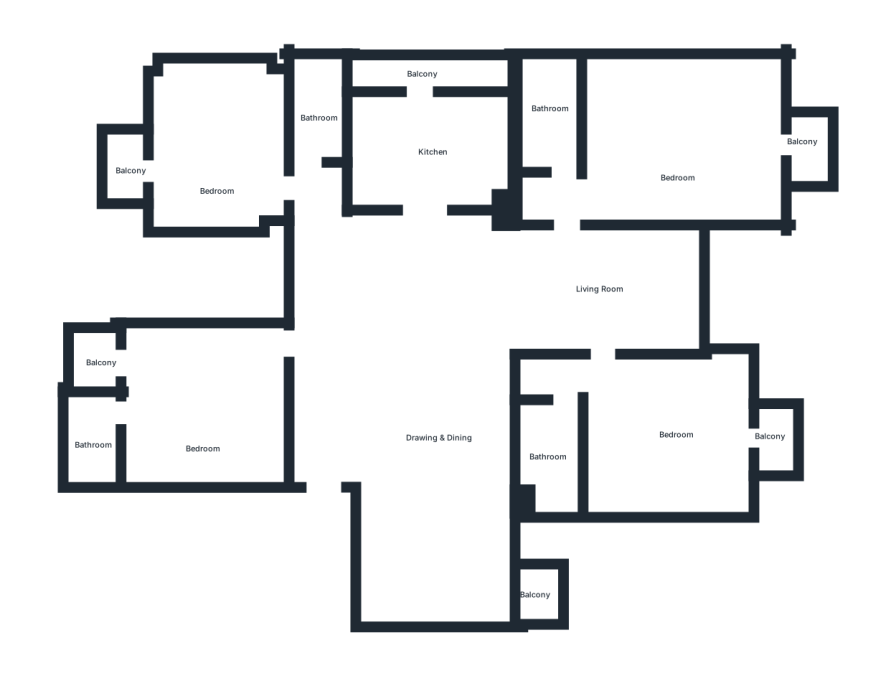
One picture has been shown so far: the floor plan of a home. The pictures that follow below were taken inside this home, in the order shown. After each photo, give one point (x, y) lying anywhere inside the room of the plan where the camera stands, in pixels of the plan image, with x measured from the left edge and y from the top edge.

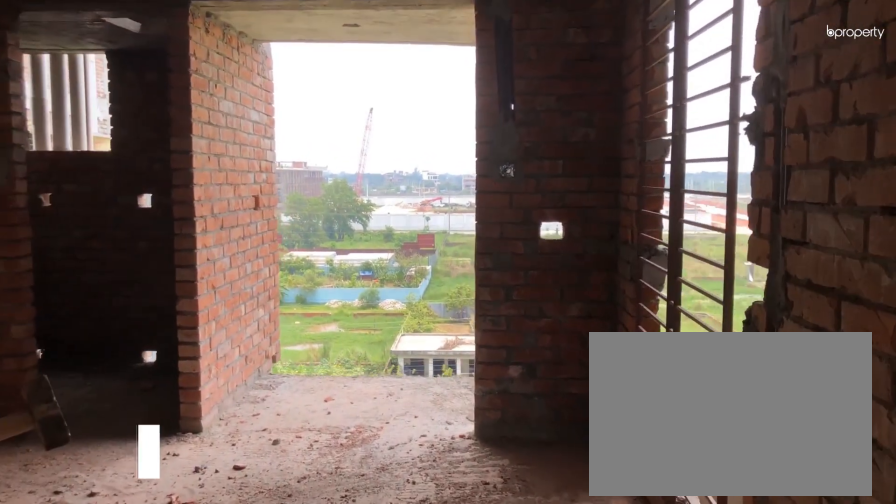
(204, 416)
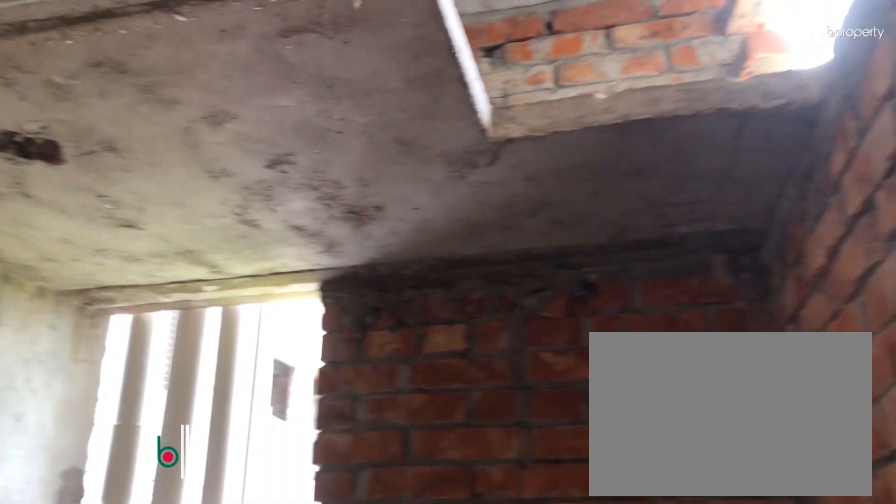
(91, 438)
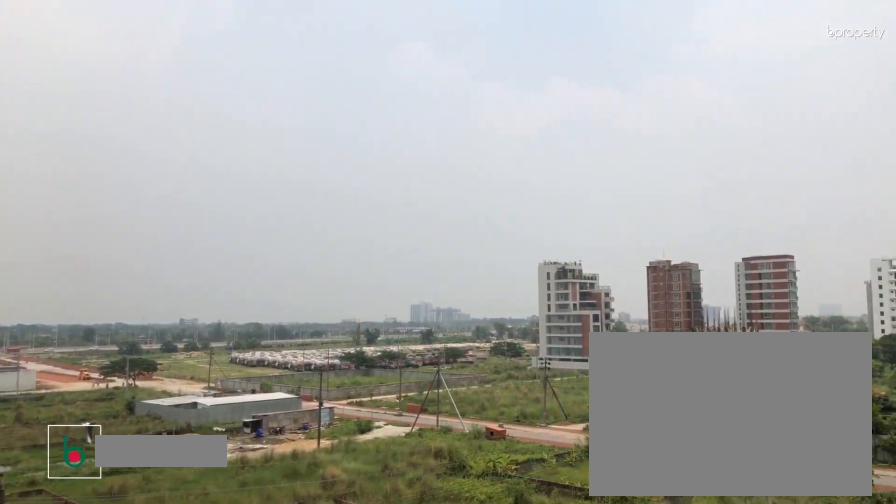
(91, 359)
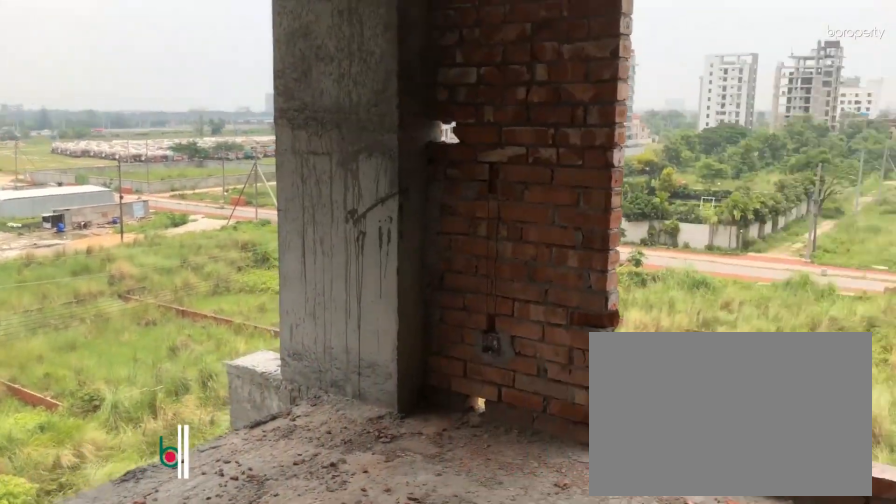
(224, 158)
